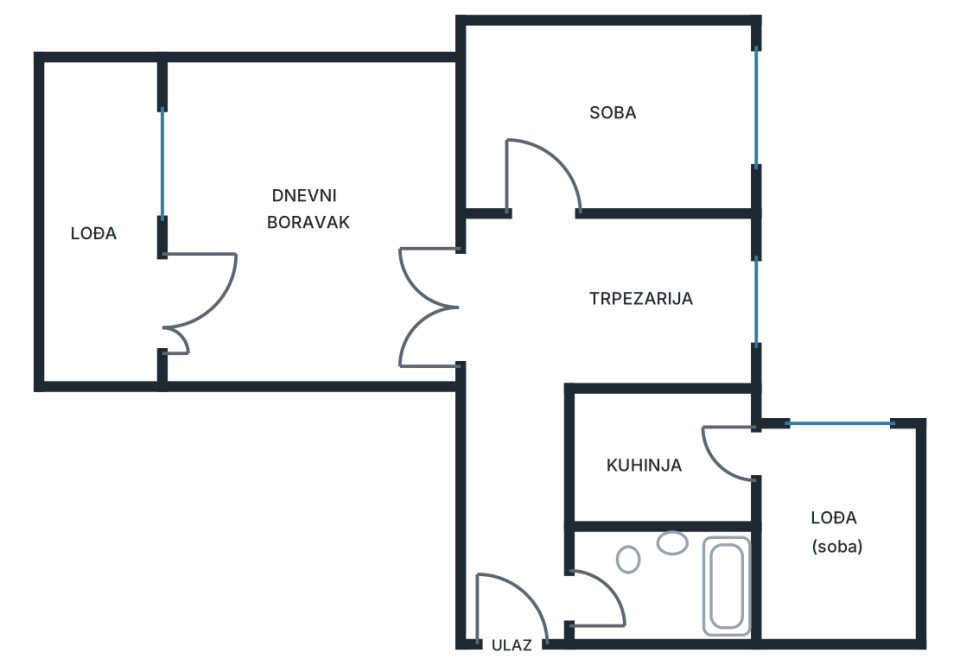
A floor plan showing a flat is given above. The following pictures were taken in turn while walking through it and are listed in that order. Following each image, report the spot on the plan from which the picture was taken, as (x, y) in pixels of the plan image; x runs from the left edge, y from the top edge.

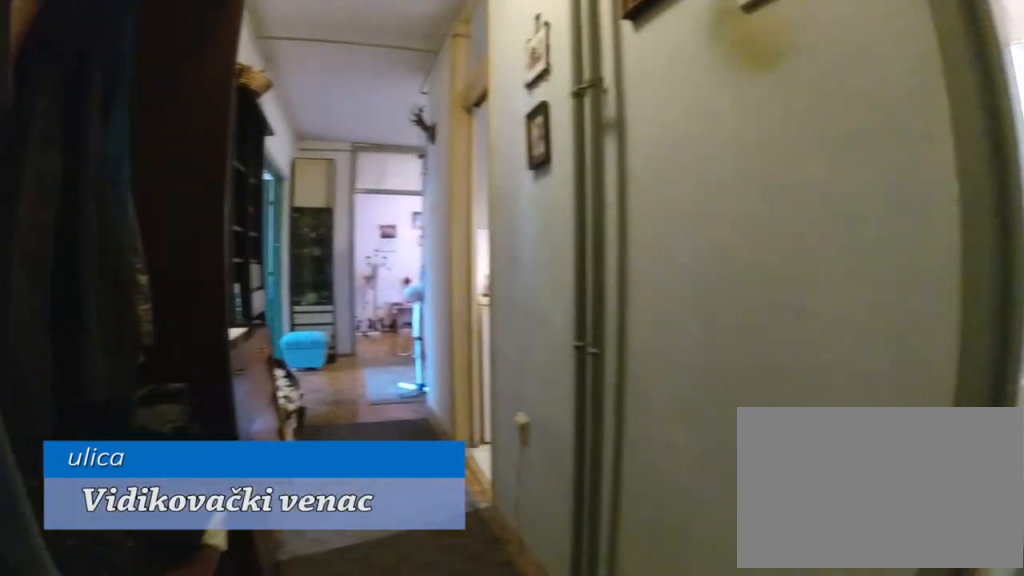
(515, 626)
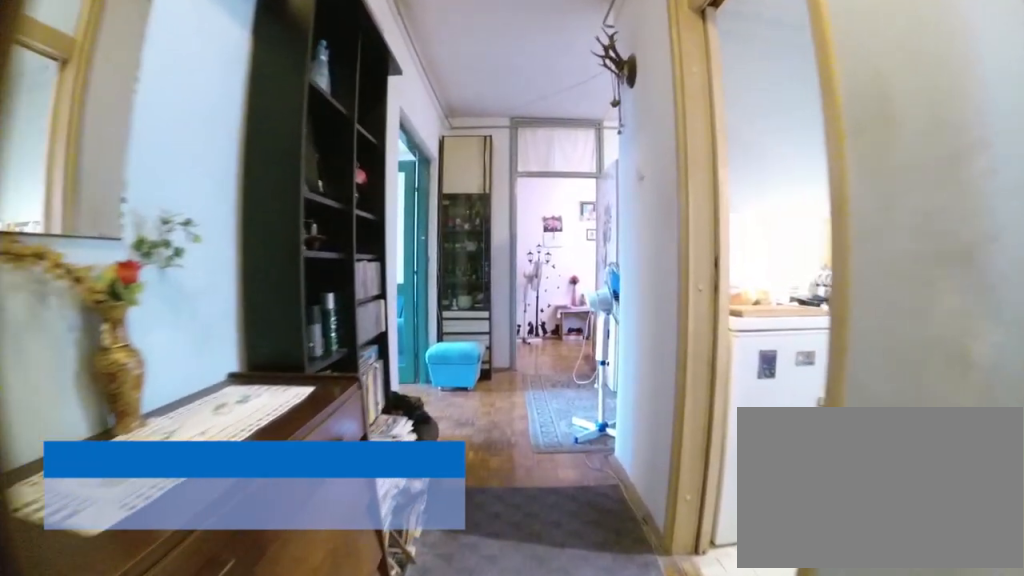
(515, 557)
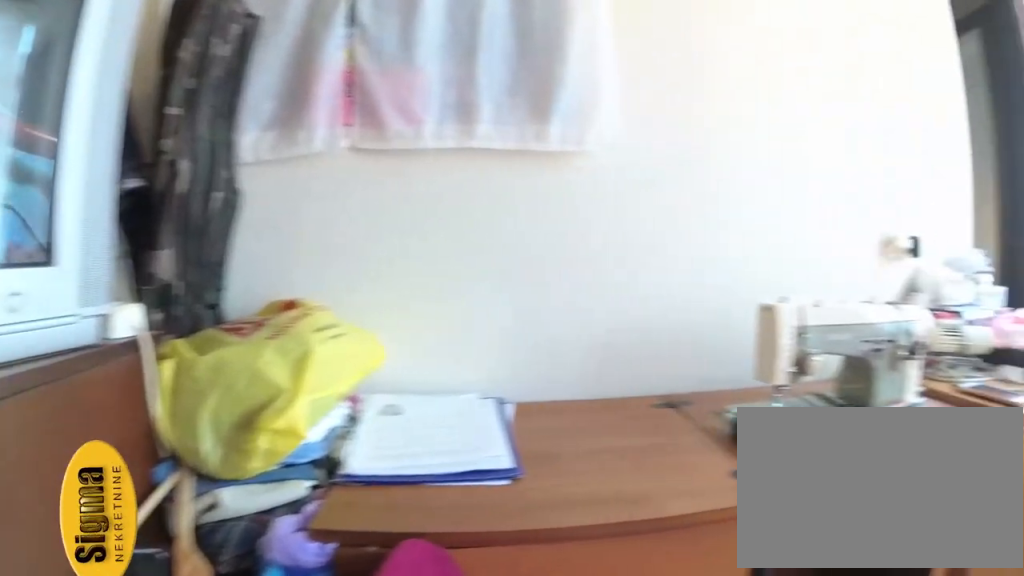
(871, 589)
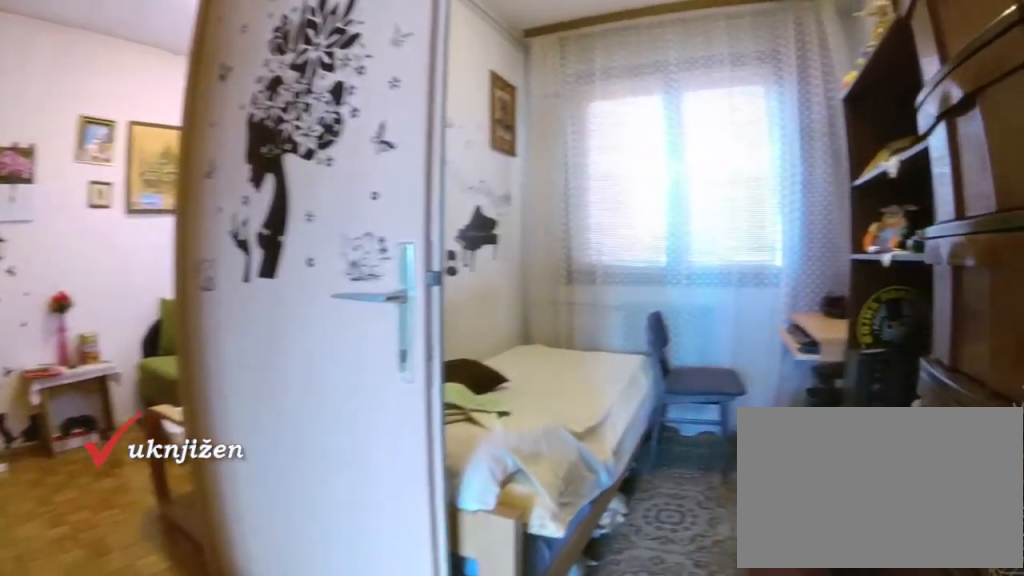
(514, 361)
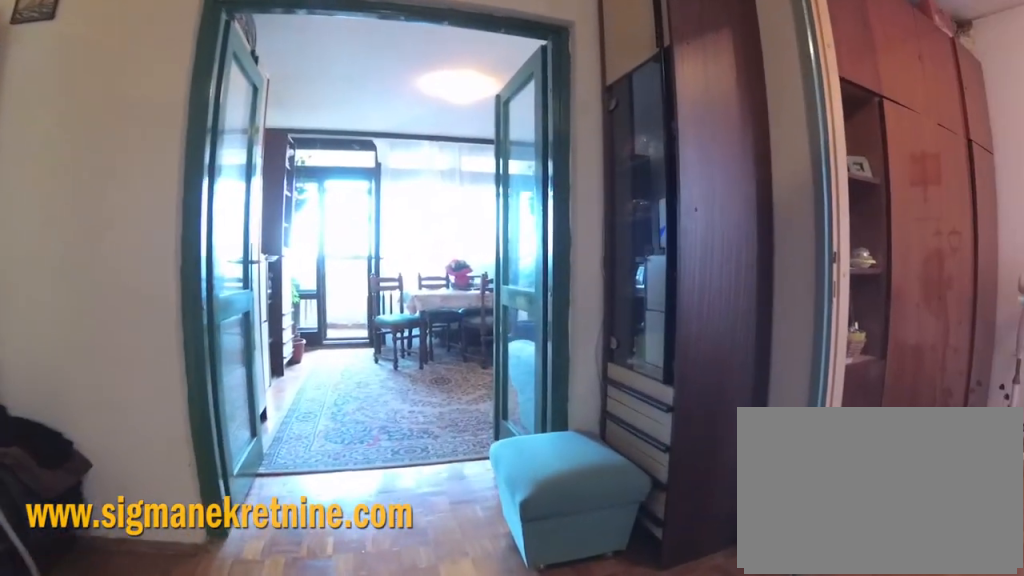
(626, 307)
